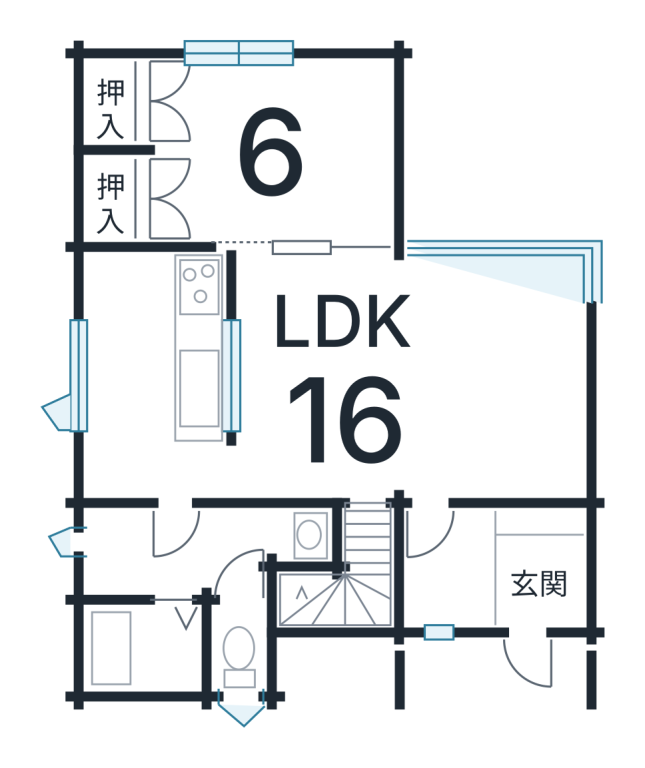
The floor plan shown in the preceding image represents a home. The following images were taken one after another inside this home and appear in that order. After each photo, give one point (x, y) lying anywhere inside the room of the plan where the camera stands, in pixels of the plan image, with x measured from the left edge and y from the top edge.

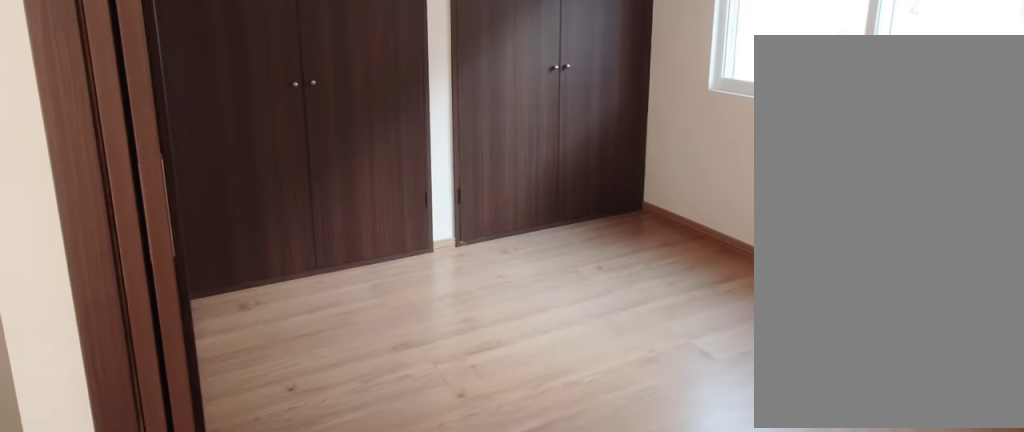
(281, 167)
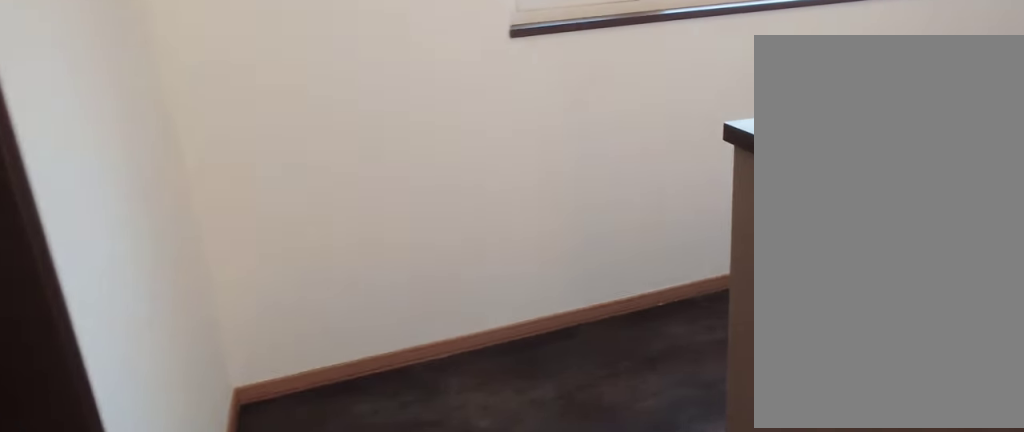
(155, 390)
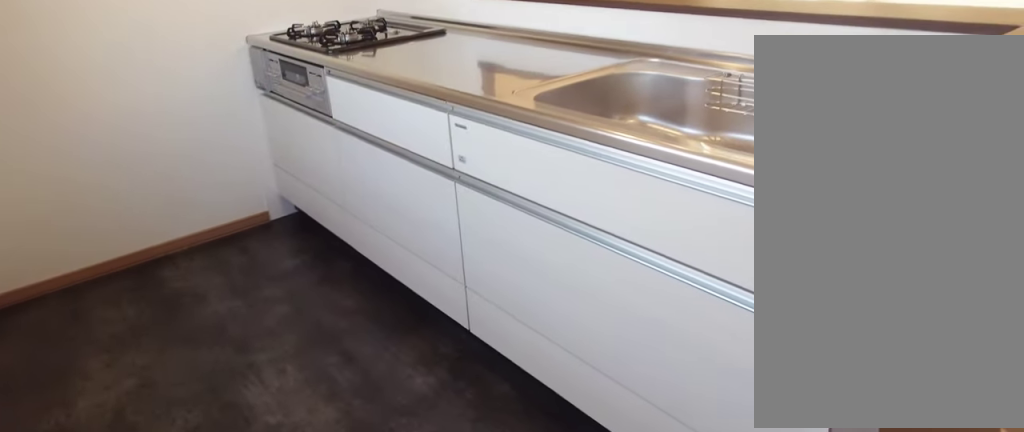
(155, 390)
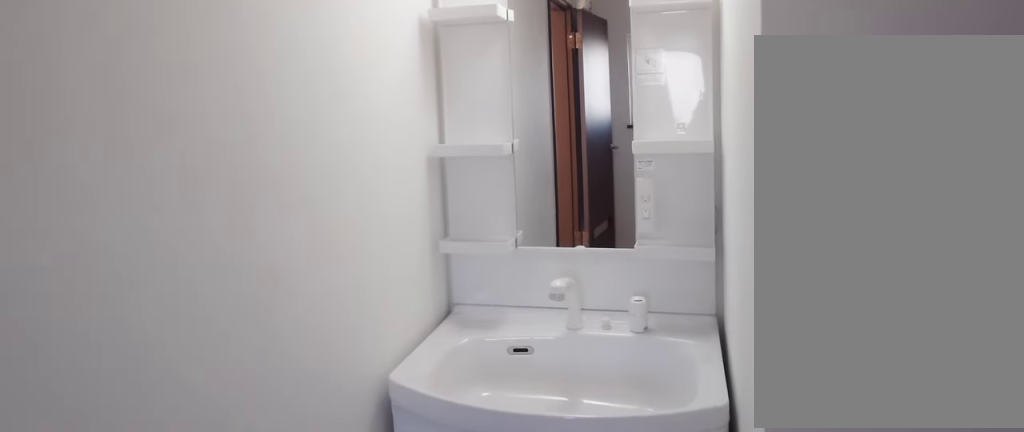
(155, 560)
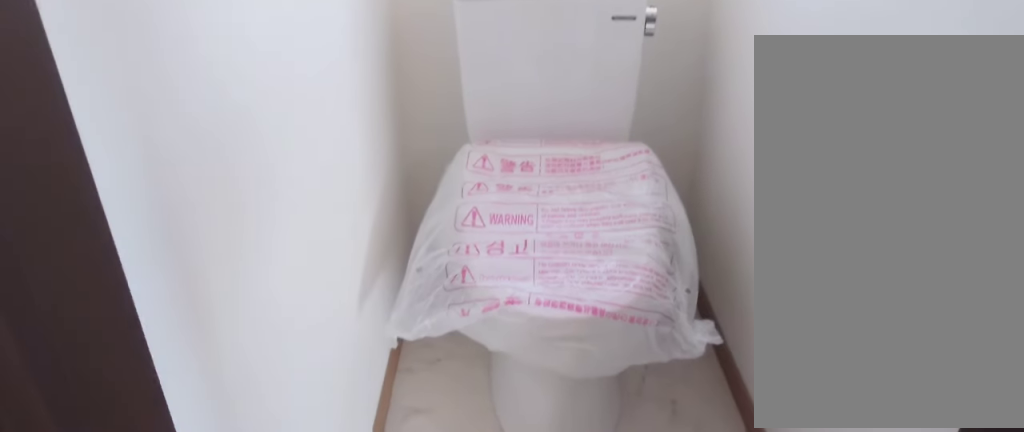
(236, 652)
